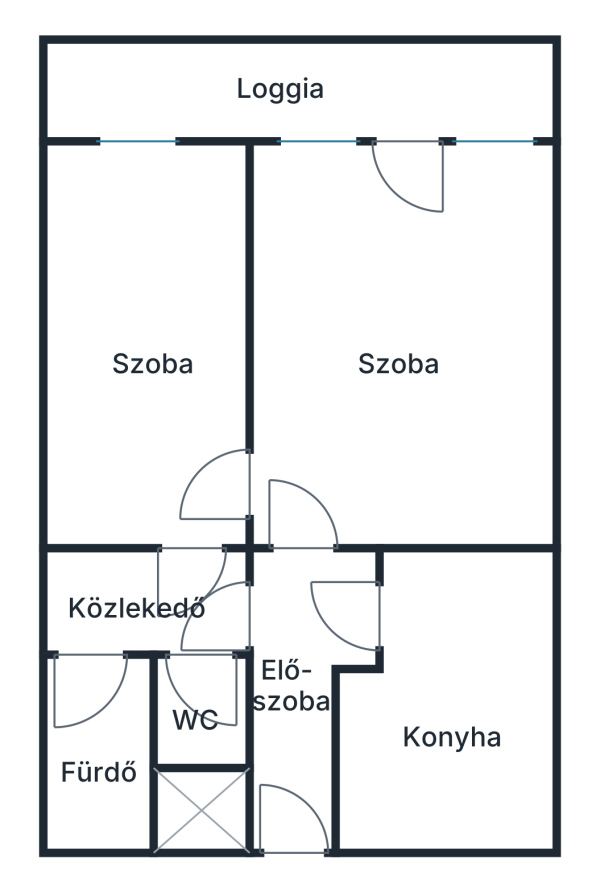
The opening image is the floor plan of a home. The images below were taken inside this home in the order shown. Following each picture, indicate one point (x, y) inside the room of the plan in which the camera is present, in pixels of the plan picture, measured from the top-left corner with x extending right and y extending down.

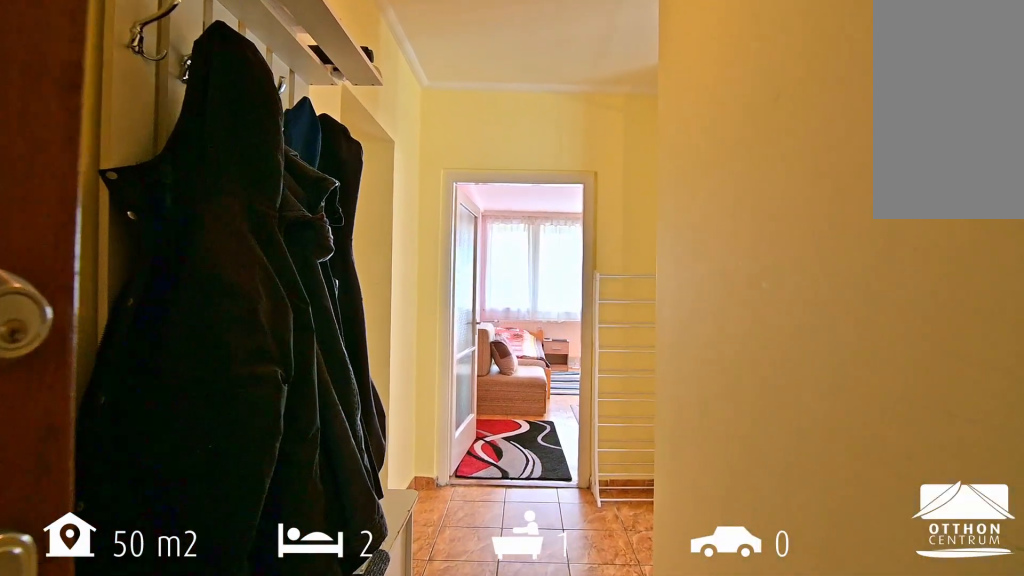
(288, 775)
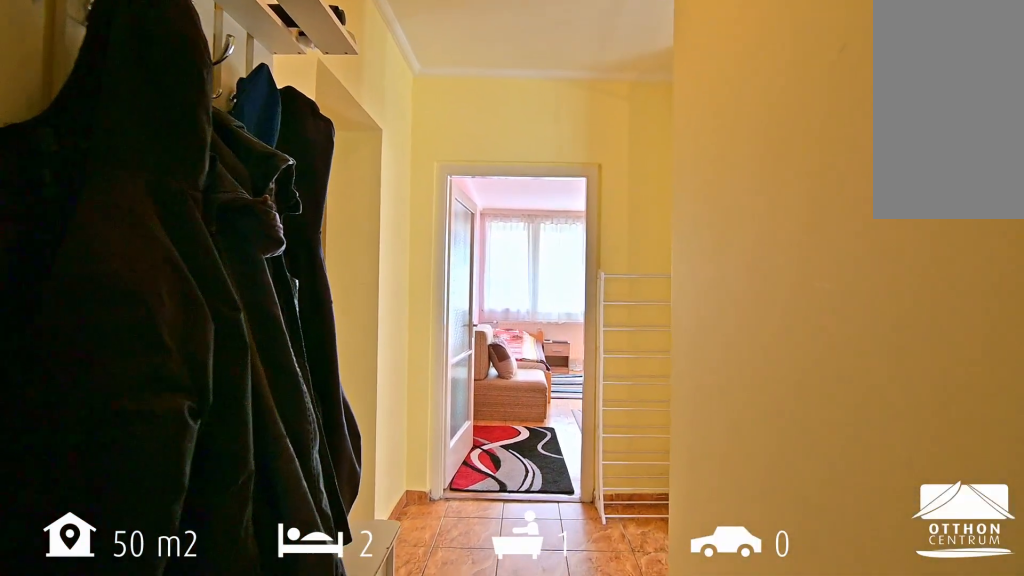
(288, 775)
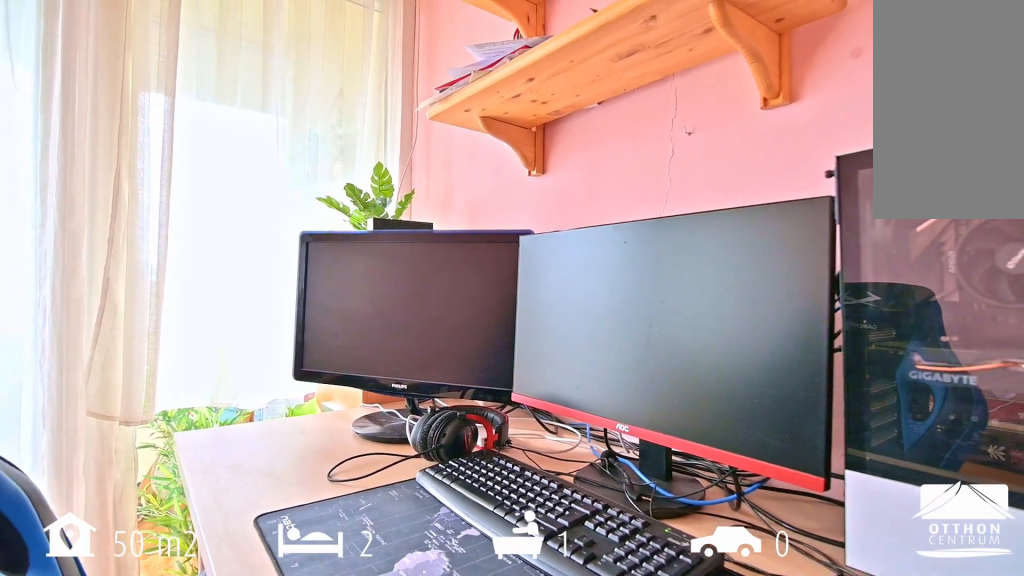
(393, 393)
